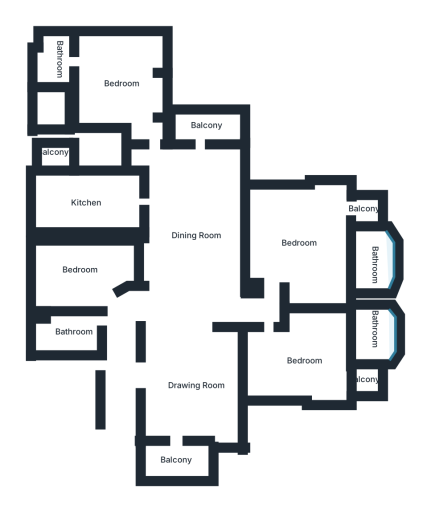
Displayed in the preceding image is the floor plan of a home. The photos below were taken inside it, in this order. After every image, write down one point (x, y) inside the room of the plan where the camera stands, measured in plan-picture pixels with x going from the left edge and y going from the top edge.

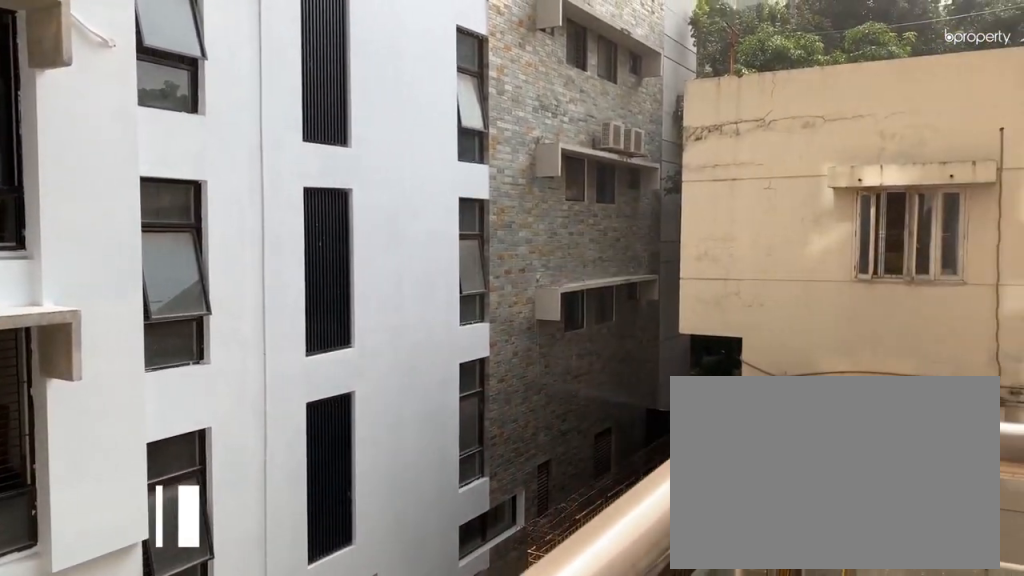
(204, 130)
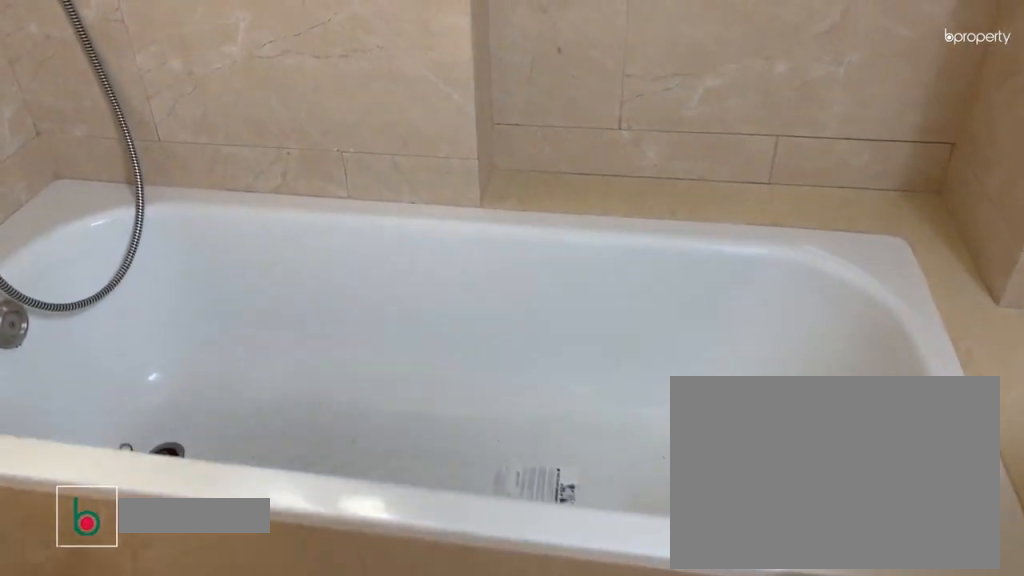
(370, 264)
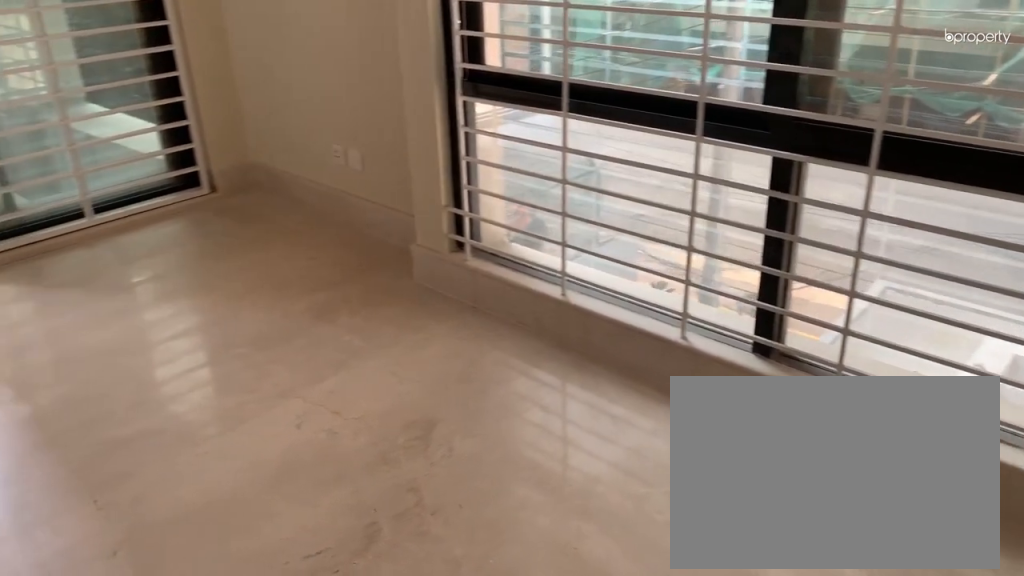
(307, 360)
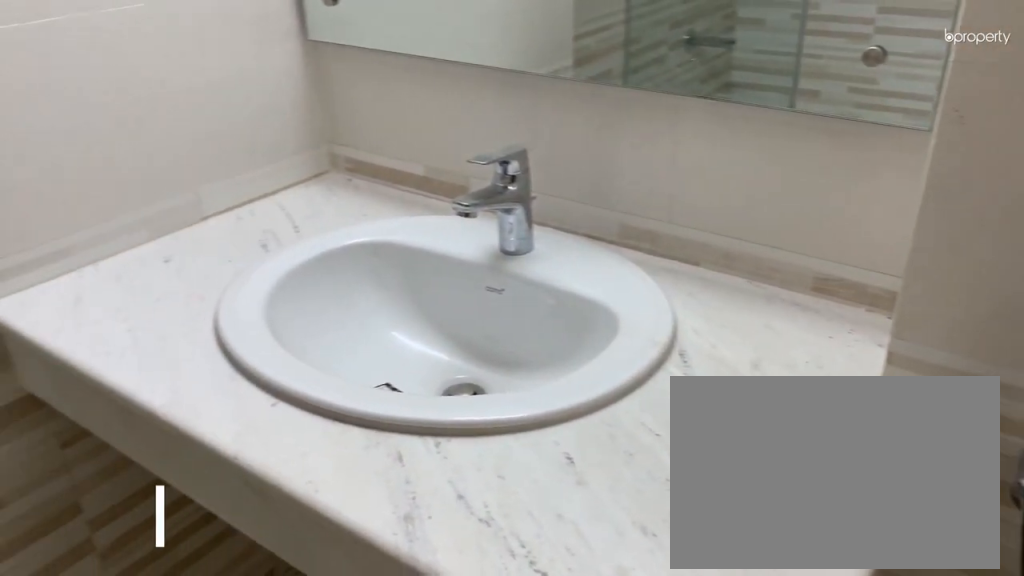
(373, 329)
